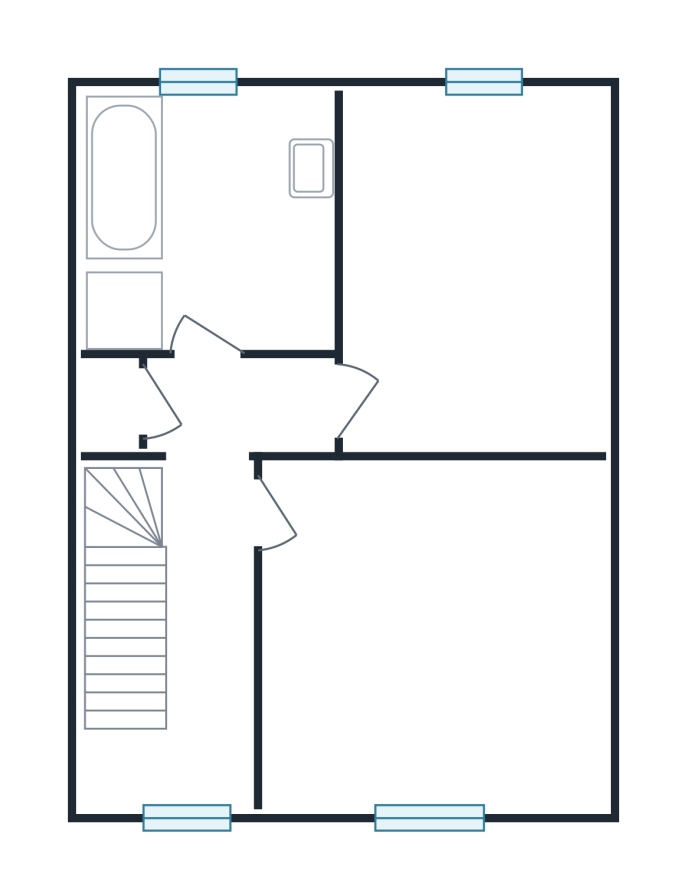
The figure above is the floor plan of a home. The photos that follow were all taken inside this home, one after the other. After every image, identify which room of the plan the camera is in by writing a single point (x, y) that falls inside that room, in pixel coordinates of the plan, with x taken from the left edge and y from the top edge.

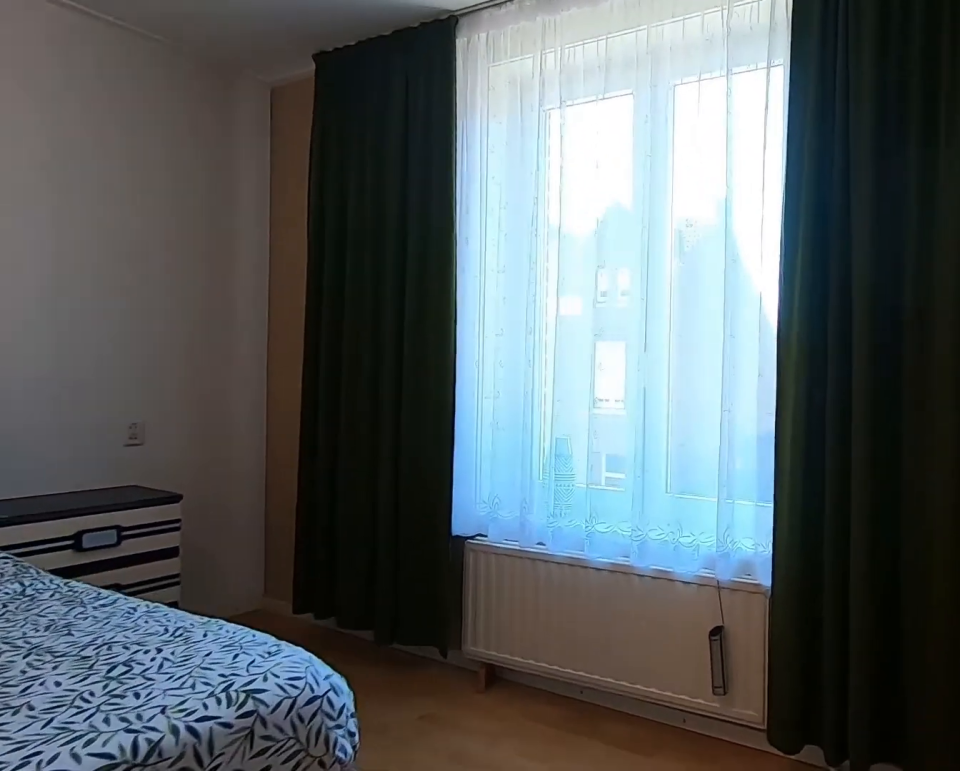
(431, 635)
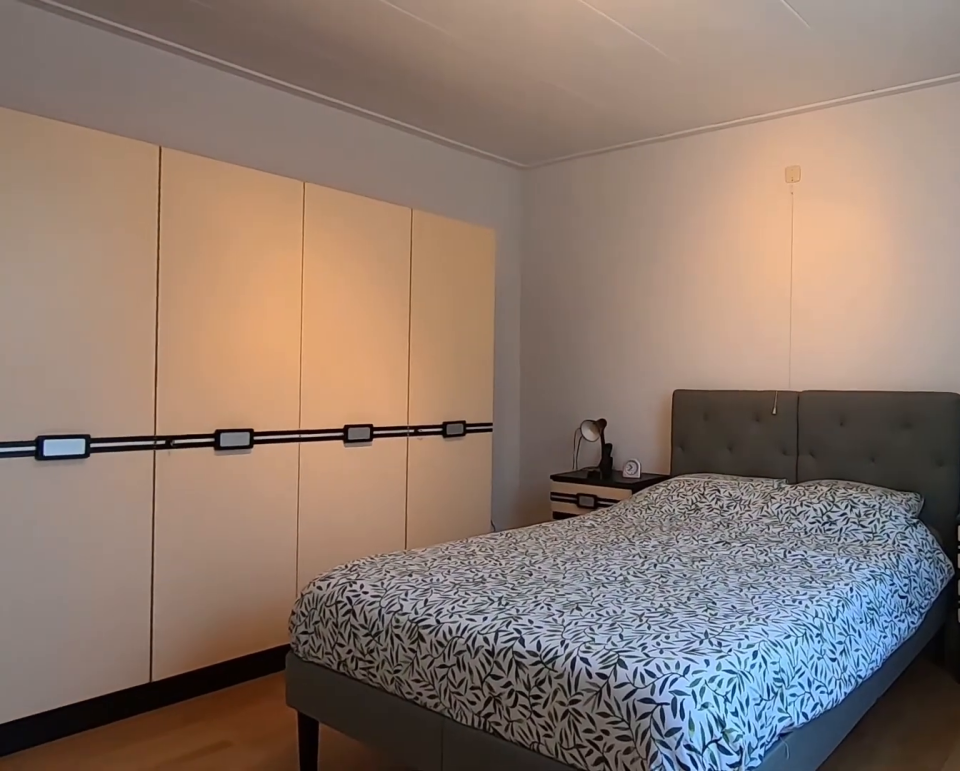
(431, 635)
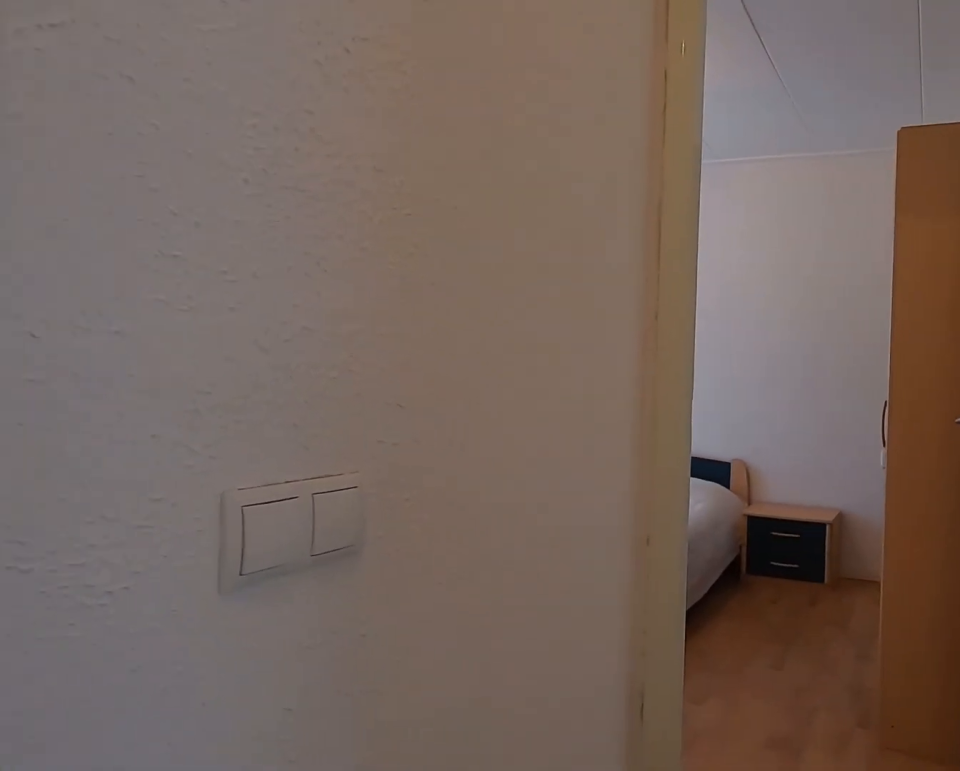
(209, 573)
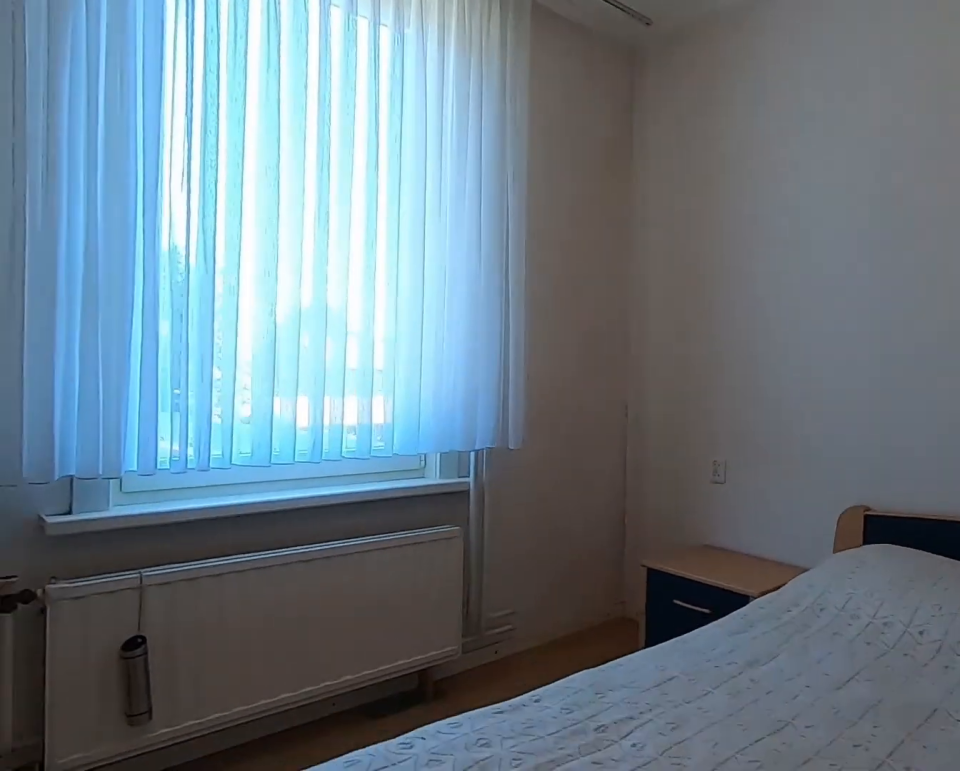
(471, 157)
